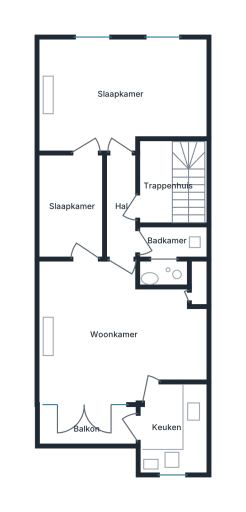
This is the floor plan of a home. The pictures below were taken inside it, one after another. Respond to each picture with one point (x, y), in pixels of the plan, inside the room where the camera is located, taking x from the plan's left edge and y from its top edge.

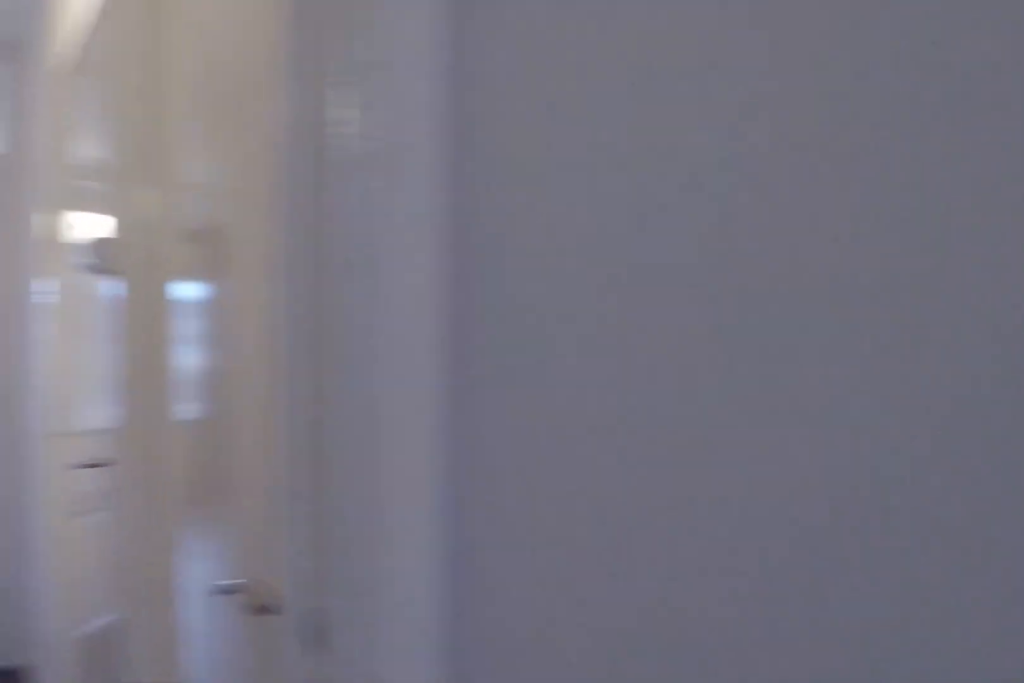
(121, 206)
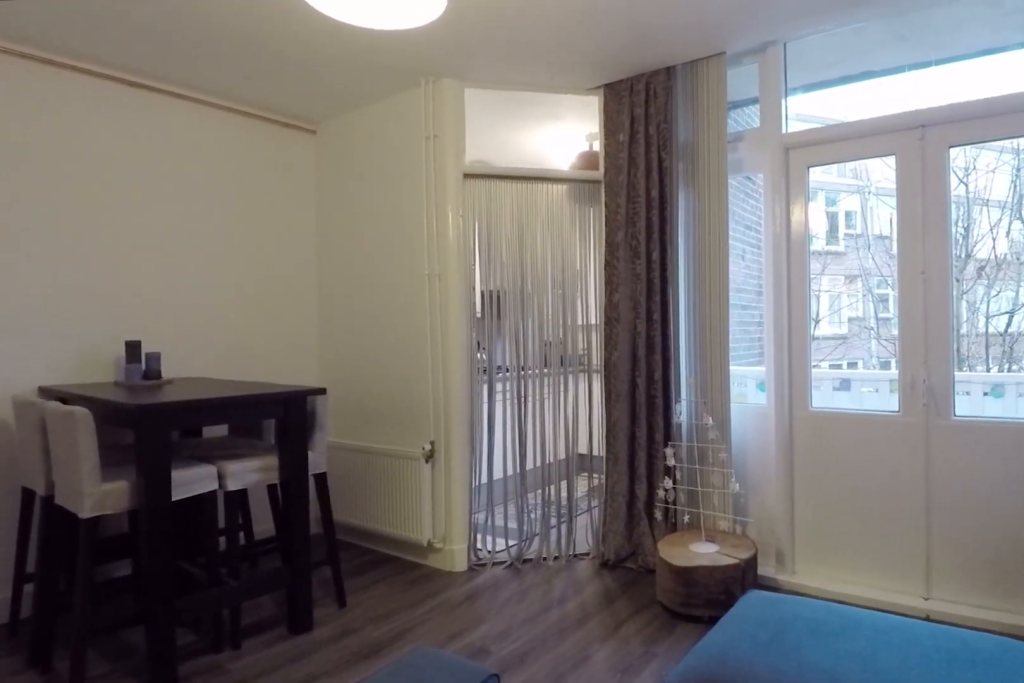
(115, 333)
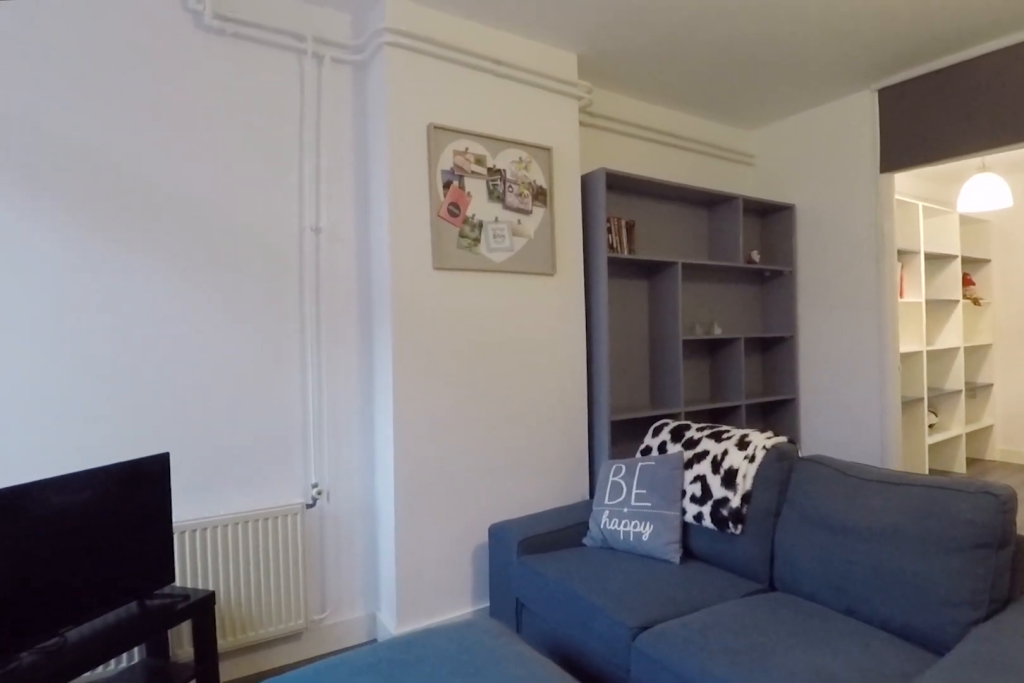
(115, 333)
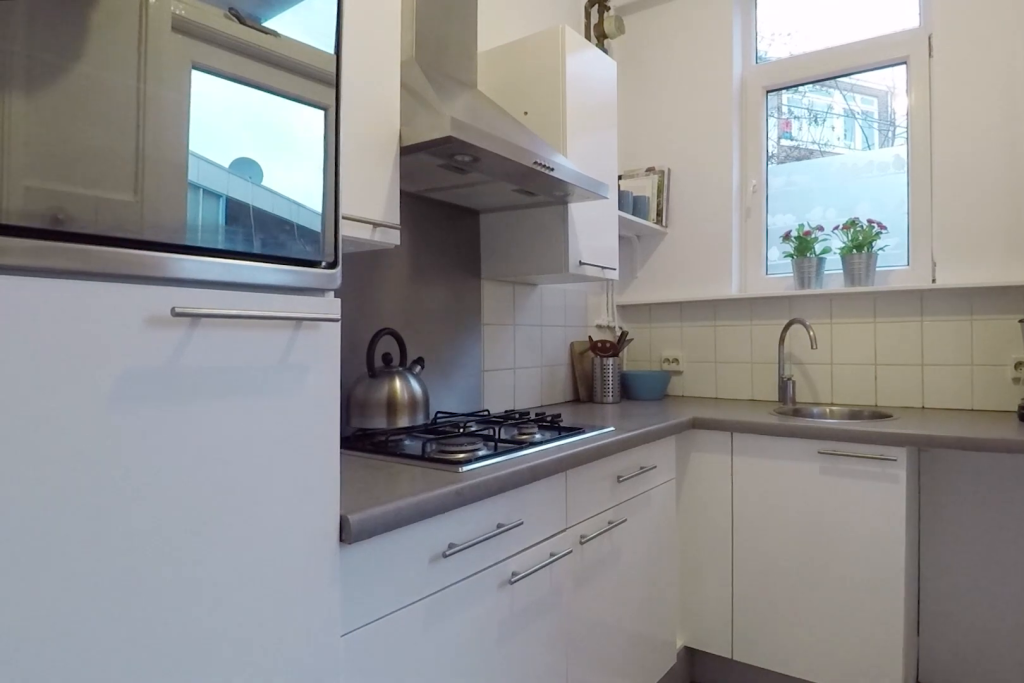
(174, 428)
